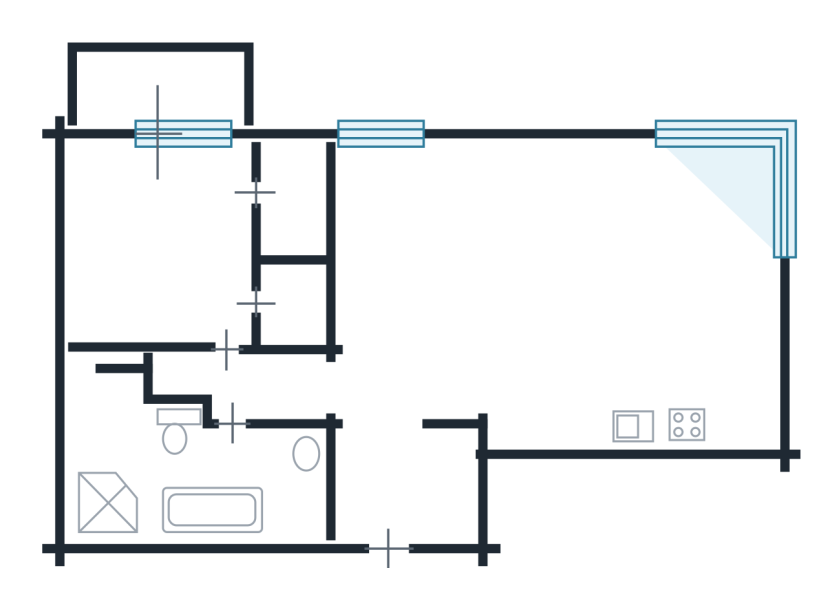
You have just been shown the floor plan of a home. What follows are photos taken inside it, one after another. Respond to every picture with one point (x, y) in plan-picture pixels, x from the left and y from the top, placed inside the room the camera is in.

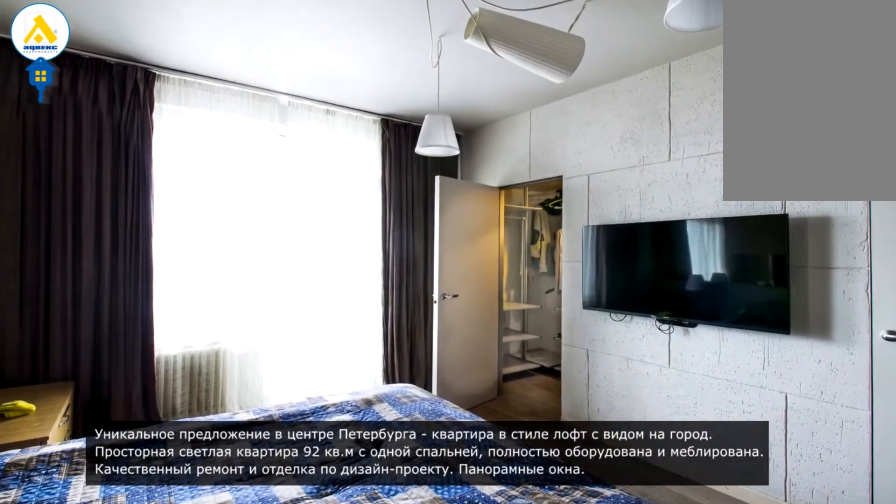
(158, 242)
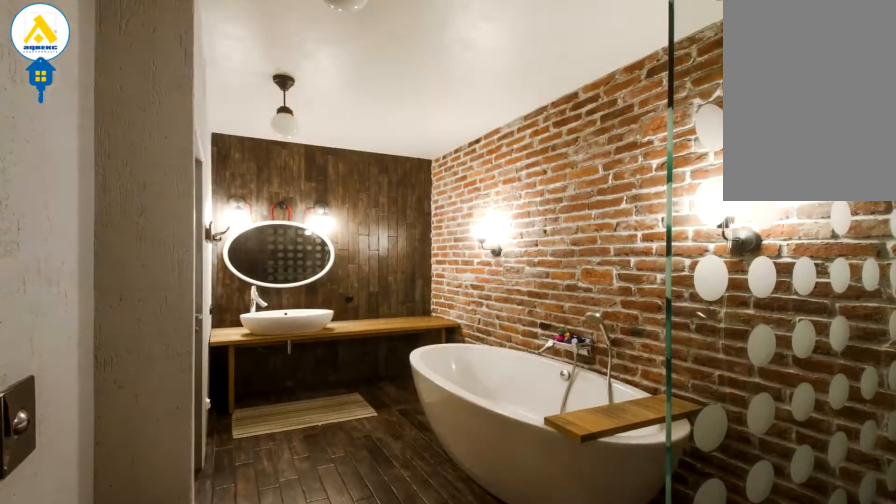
(142, 467)
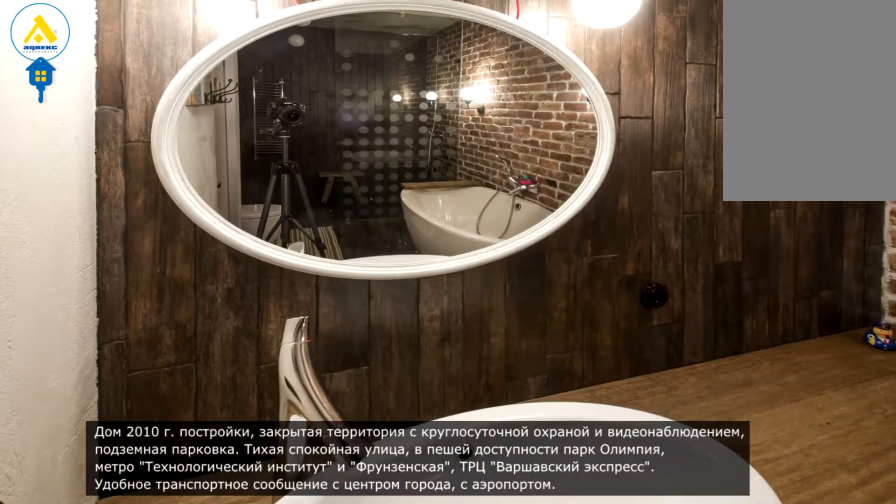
(142, 468)
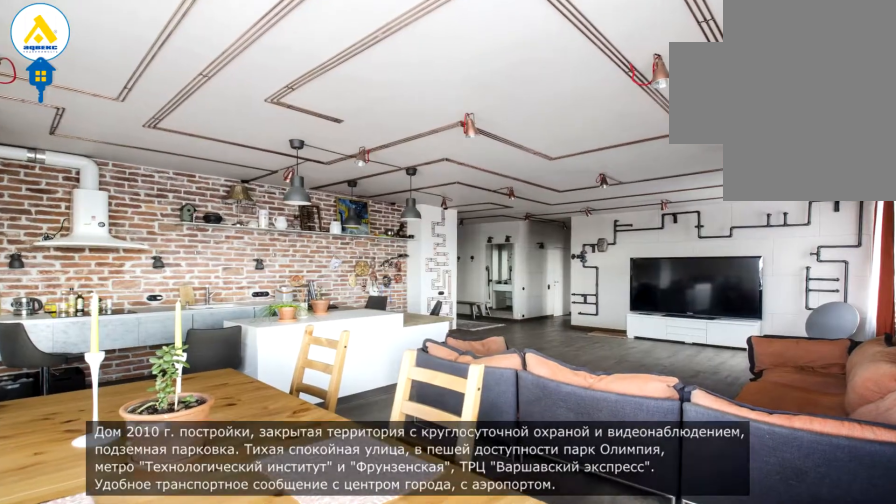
(471, 313)
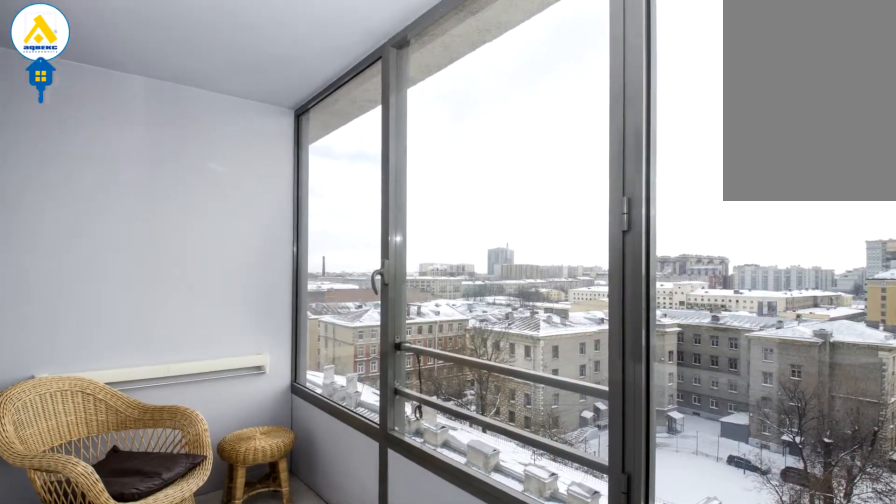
(169, 90)
